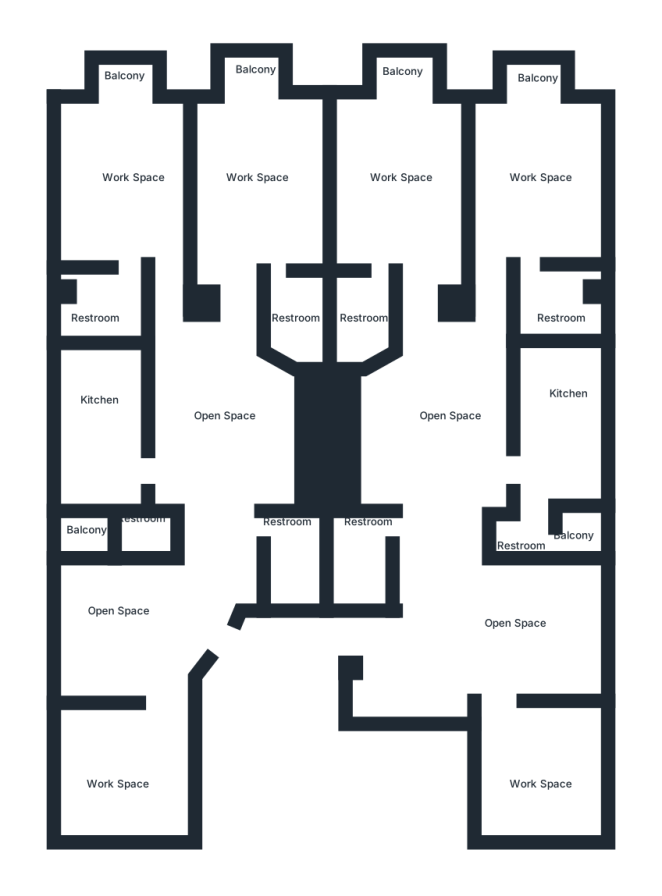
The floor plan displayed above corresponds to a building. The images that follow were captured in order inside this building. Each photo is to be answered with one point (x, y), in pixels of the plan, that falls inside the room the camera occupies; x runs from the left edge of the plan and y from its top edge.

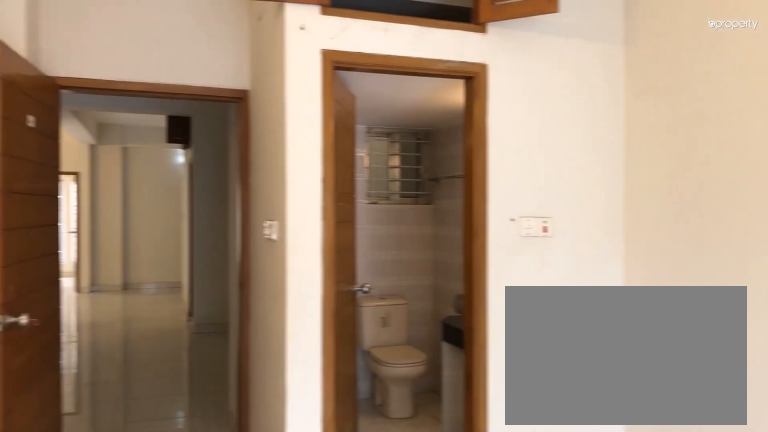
(402, 164)
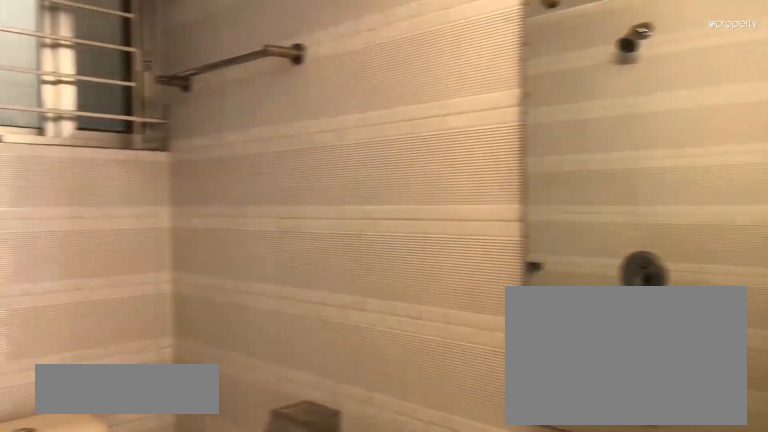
(364, 313)
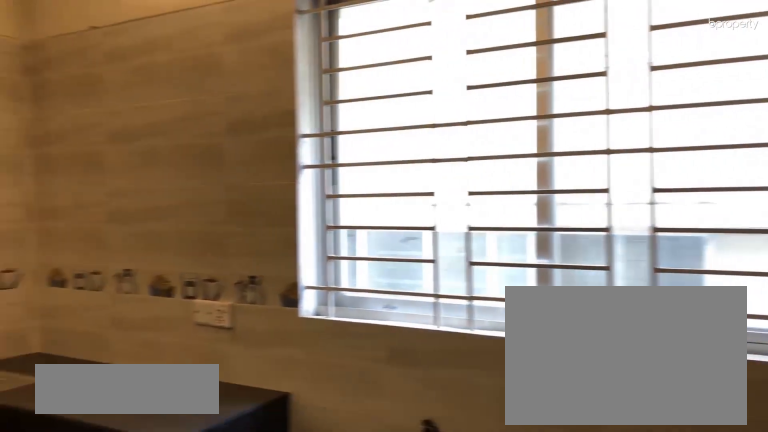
(560, 429)
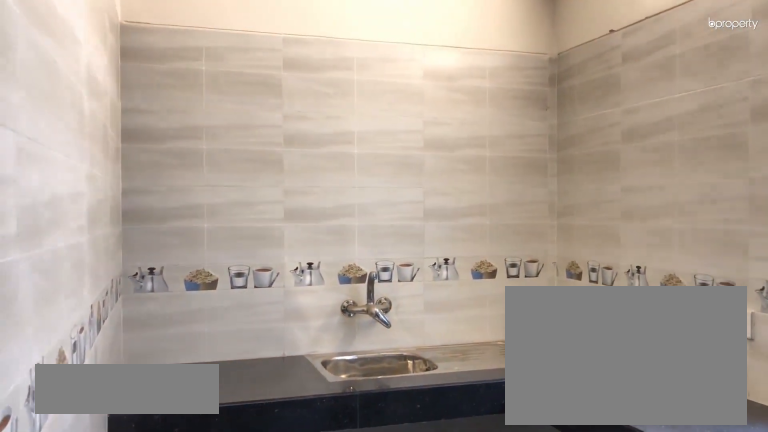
(560, 429)
